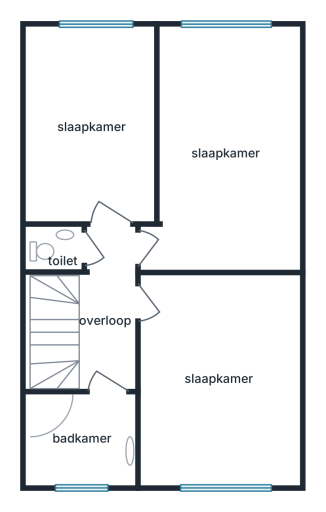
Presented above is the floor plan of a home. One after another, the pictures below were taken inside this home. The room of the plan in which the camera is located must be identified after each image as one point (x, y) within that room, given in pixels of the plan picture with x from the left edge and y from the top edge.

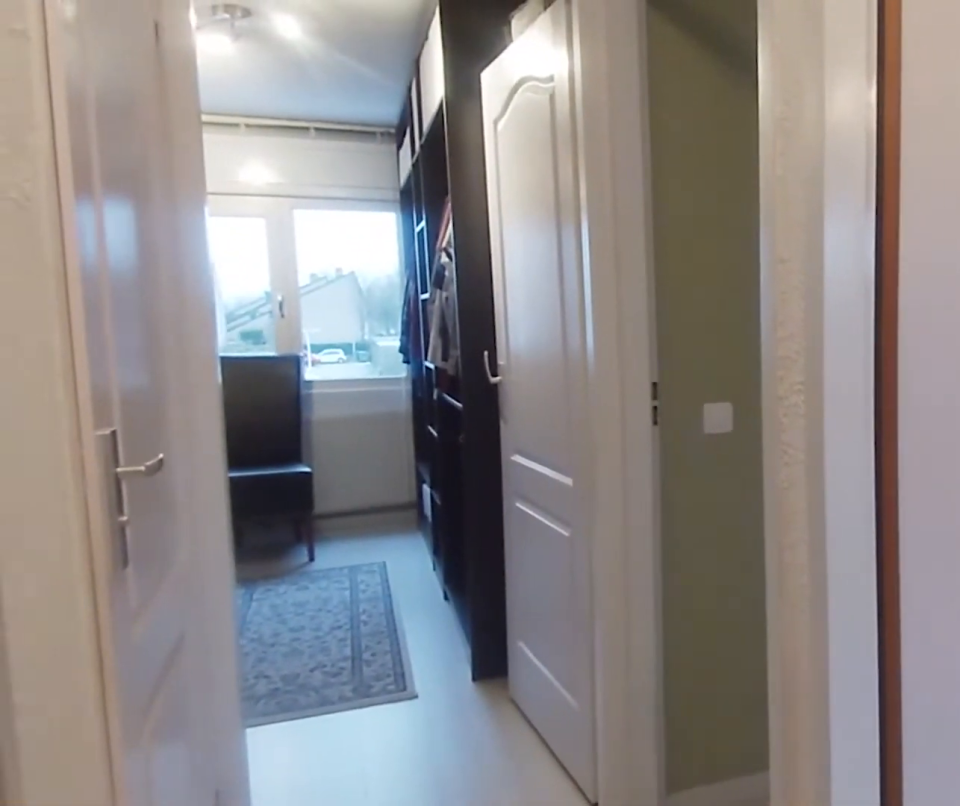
(106, 310)
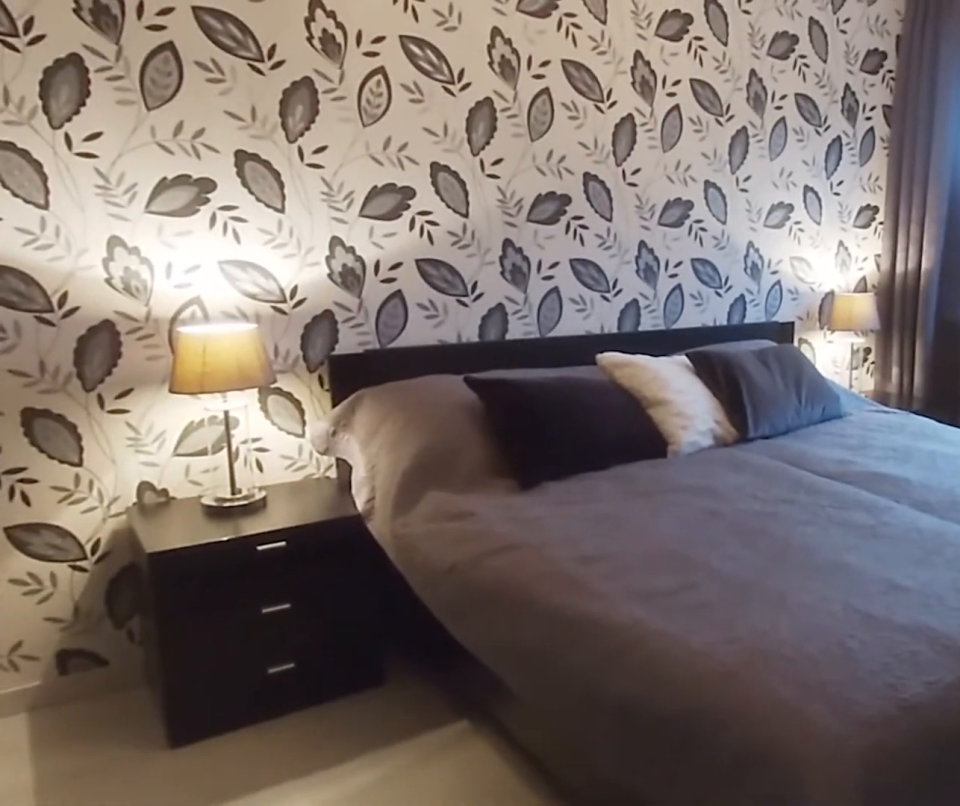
(219, 378)
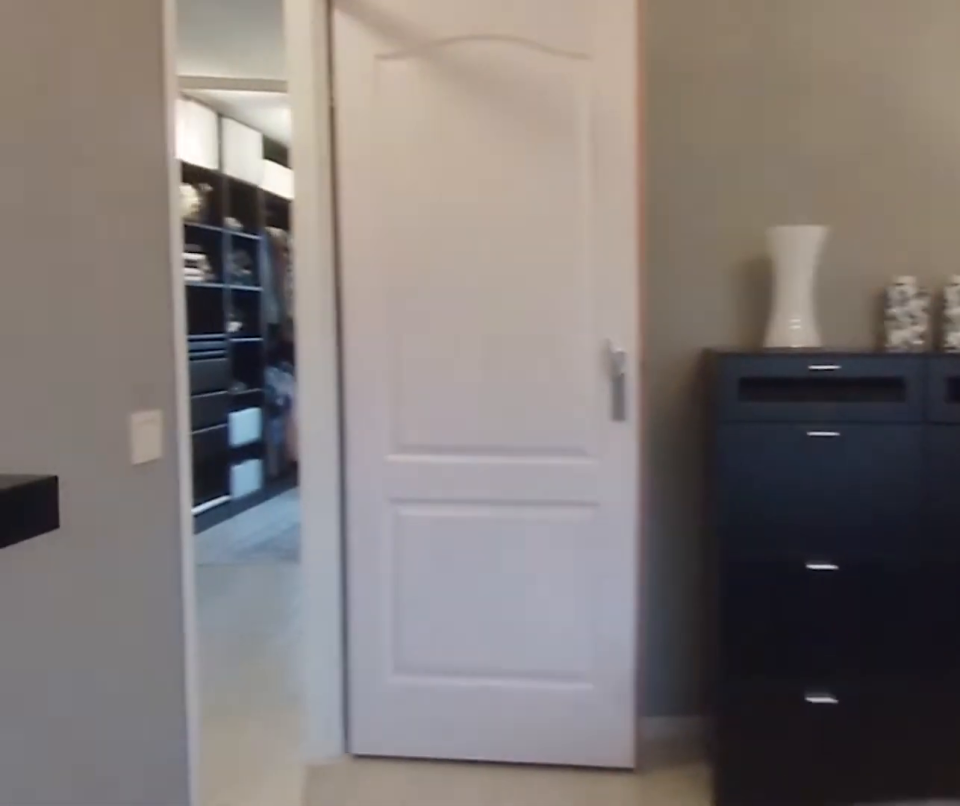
(219, 378)
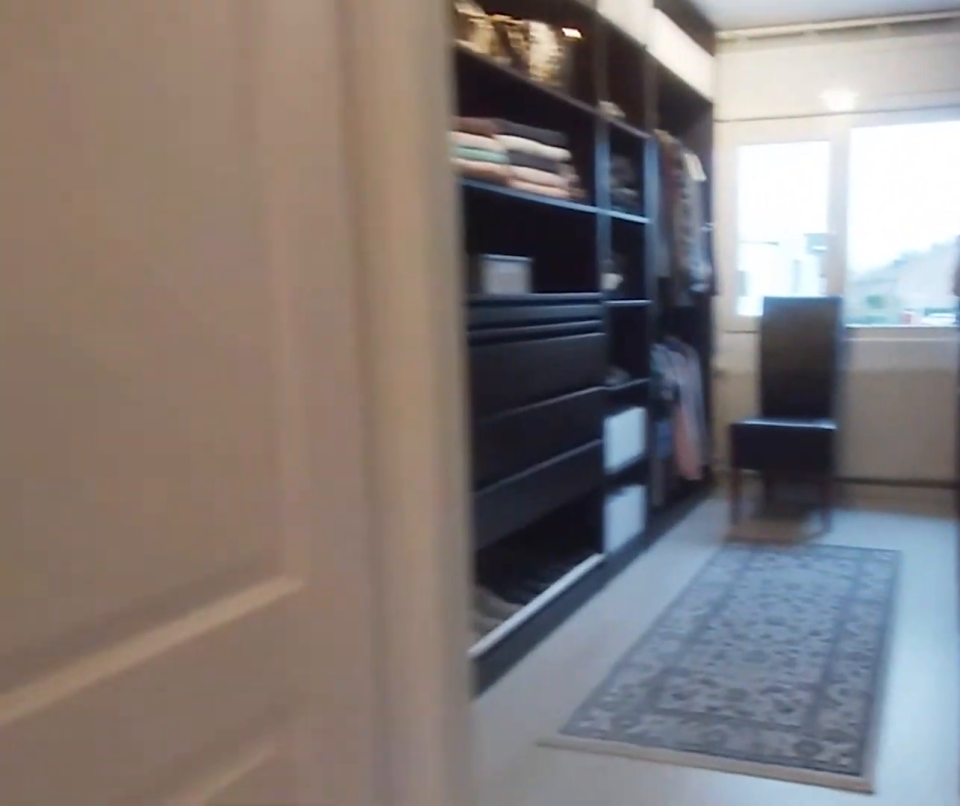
(107, 311)
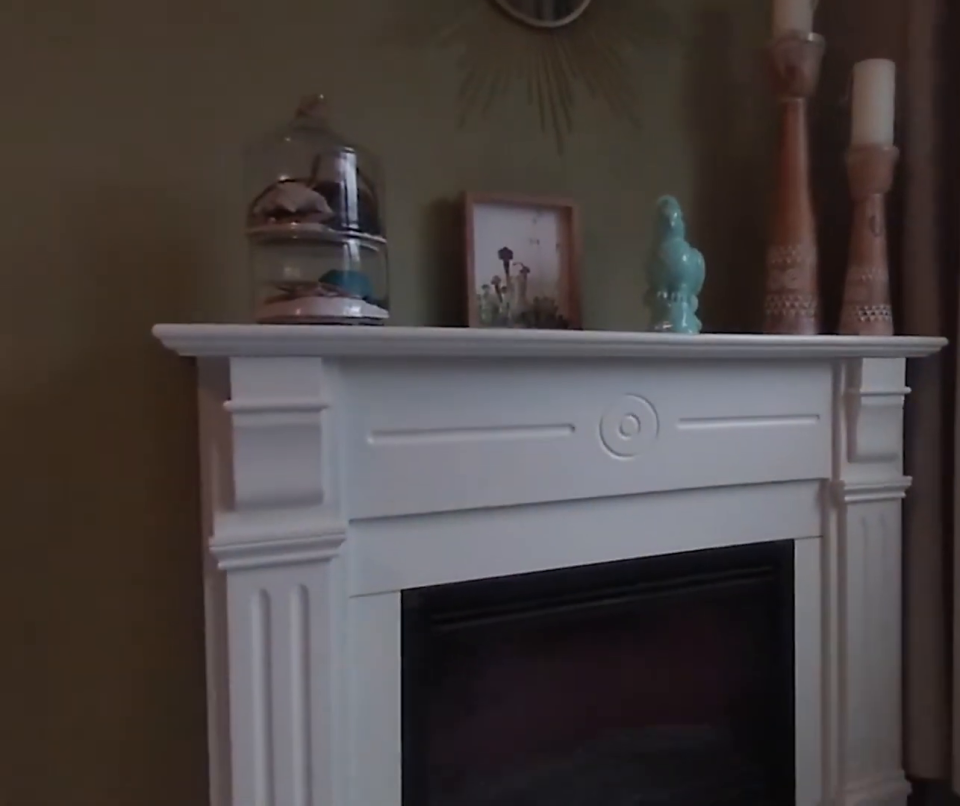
(253, 244)
